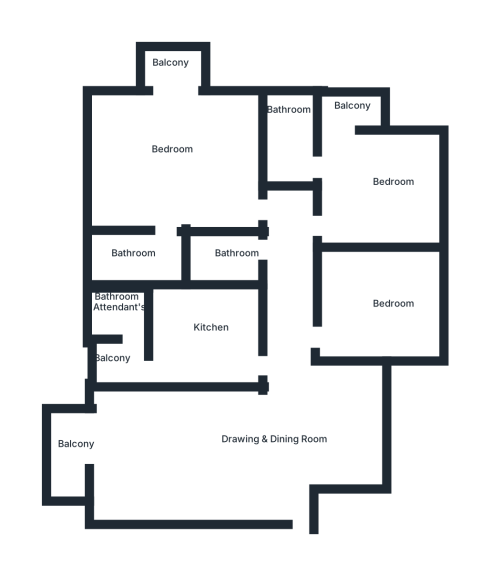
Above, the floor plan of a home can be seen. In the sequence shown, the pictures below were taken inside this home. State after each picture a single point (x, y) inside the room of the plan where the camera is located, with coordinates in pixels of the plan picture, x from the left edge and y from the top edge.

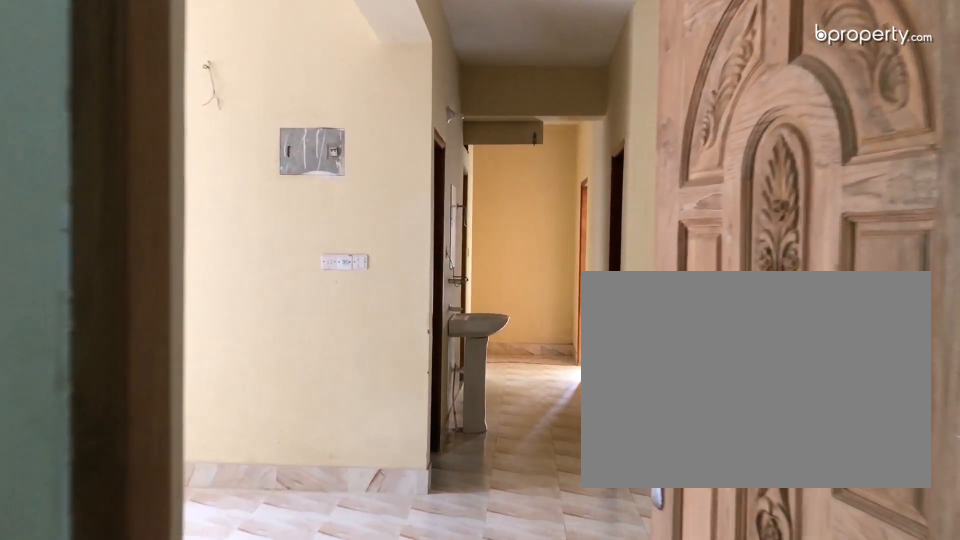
(261, 475)
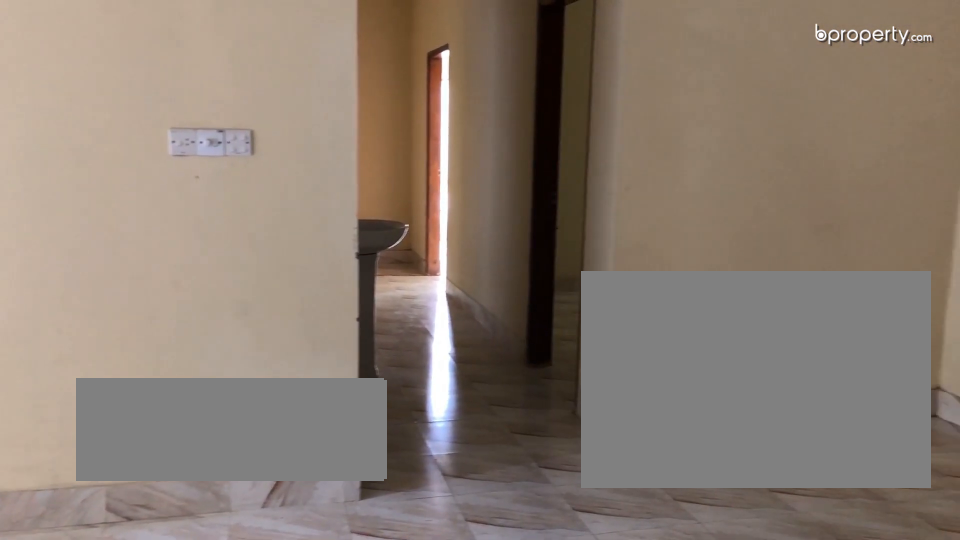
(276, 450)
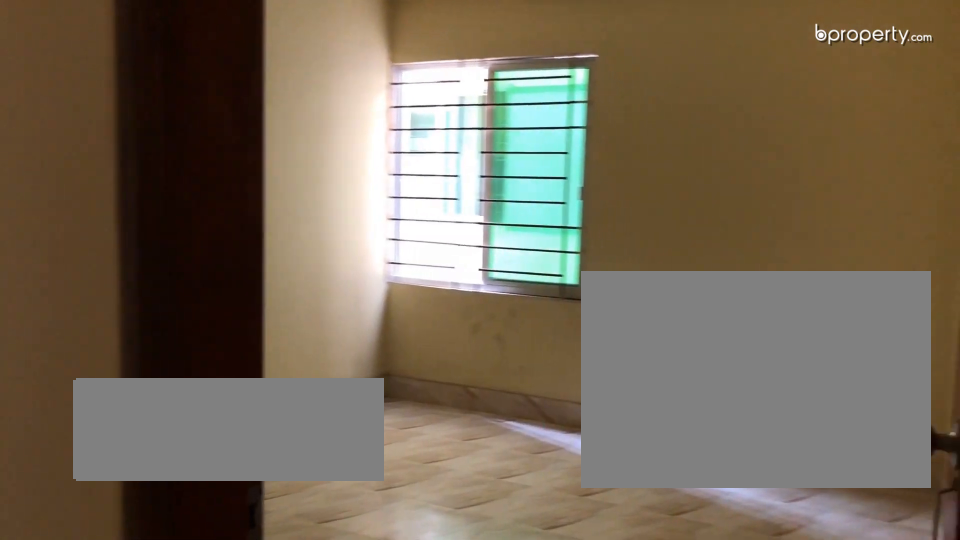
(360, 313)
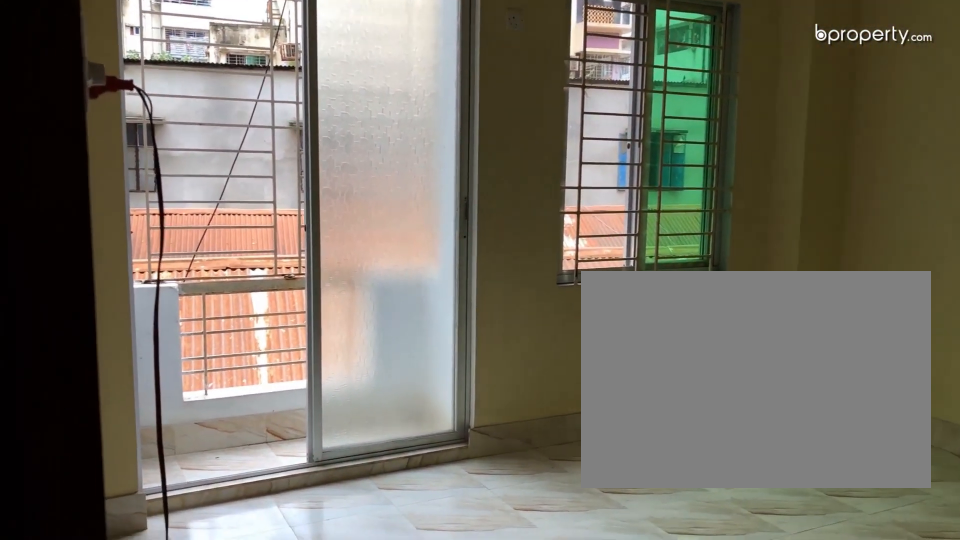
(347, 177)
